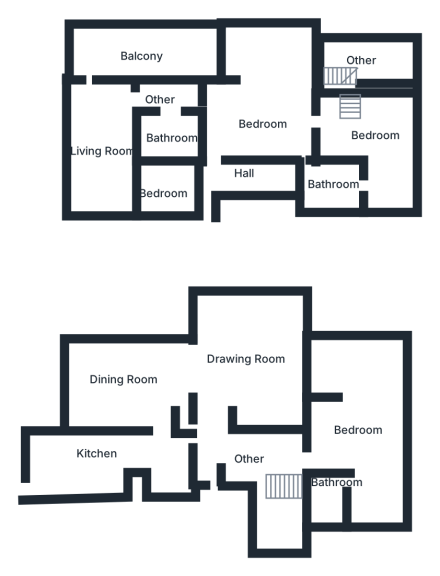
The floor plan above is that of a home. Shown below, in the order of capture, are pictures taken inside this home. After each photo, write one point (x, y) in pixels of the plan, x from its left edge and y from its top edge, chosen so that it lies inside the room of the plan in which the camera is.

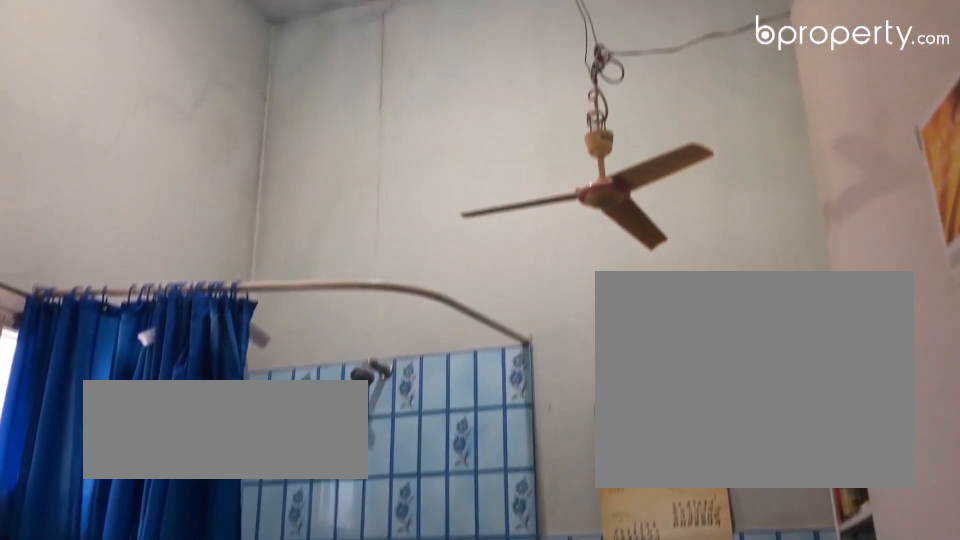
(335, 180)
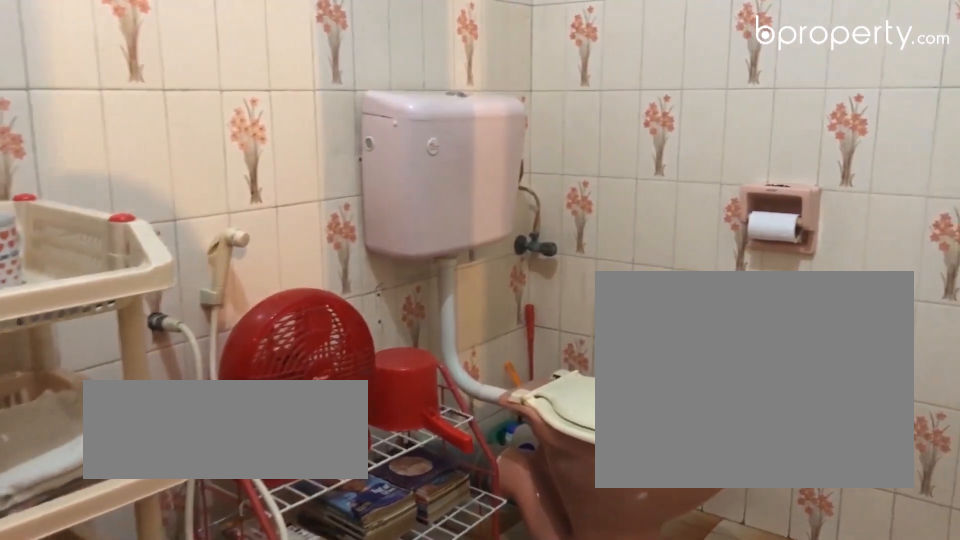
(178, 141)
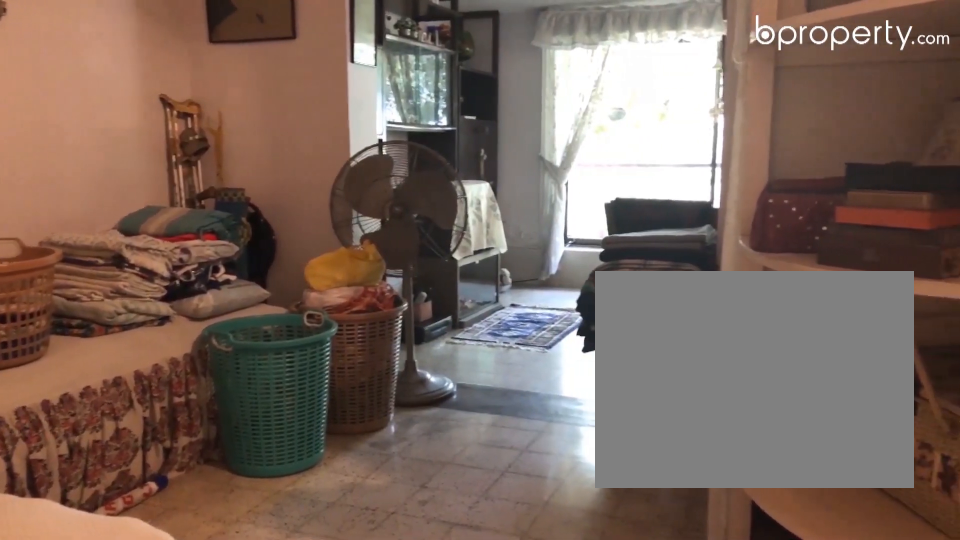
(164, 190)
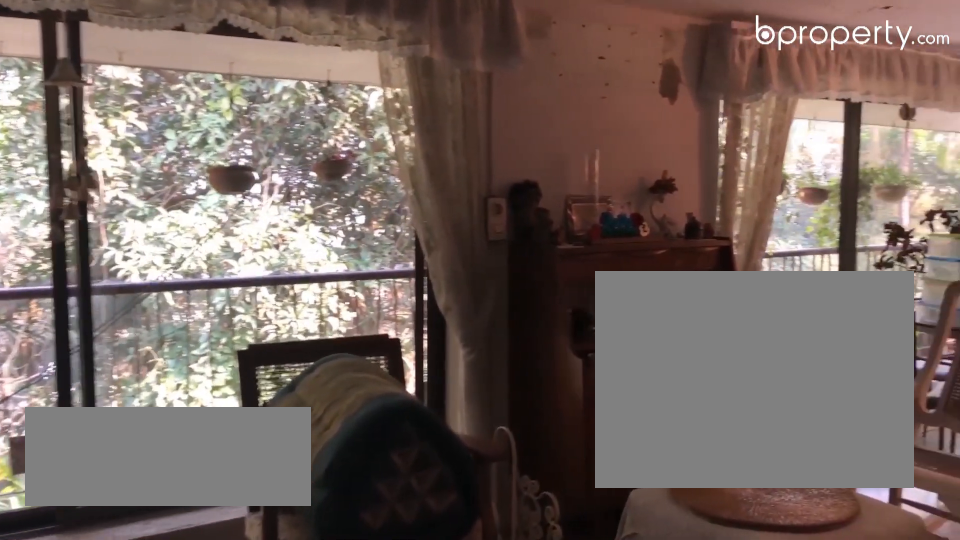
(105, 131)
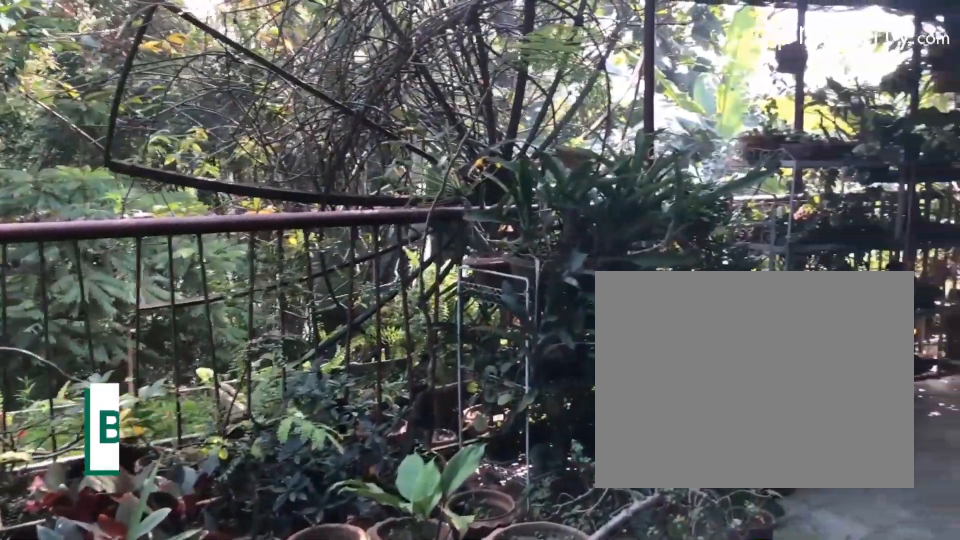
(140, 54)
